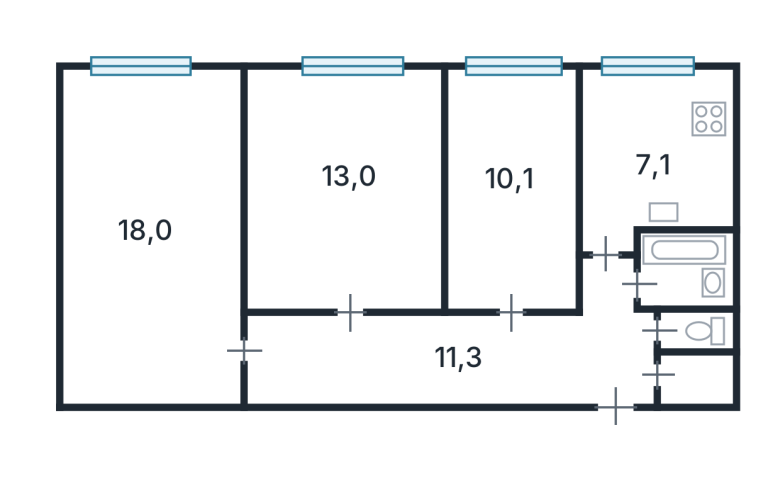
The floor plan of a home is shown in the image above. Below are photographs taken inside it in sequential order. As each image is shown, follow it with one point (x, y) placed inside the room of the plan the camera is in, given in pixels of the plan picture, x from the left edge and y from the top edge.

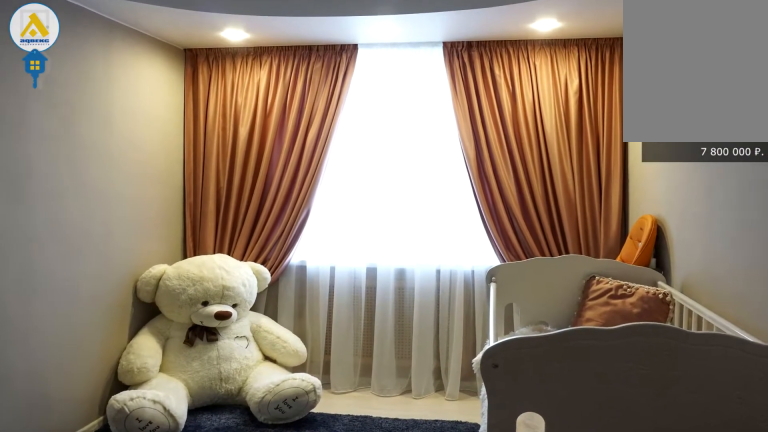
(511, 177)
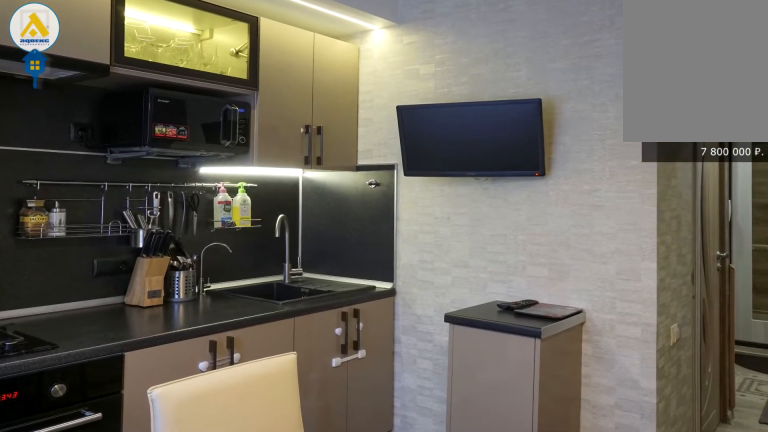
(657, 150)
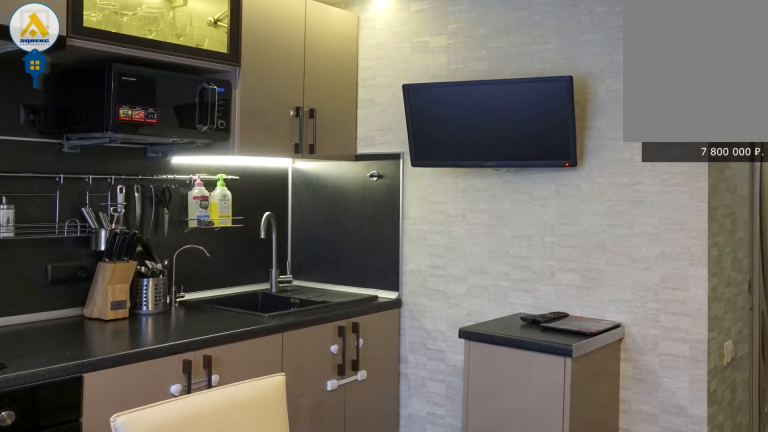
(656, 149)
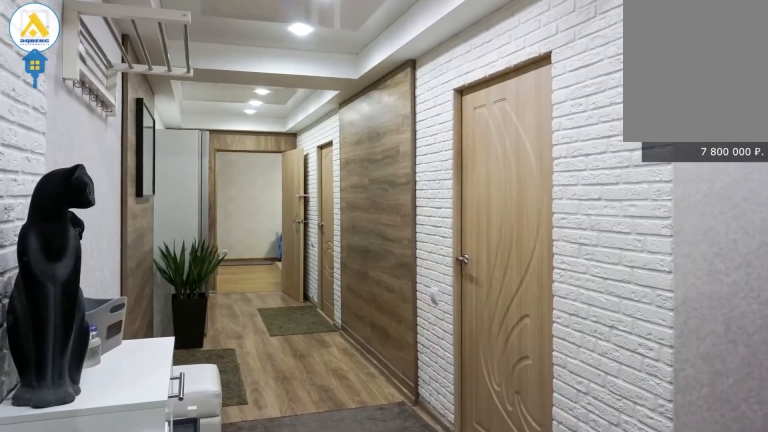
(466, 357)
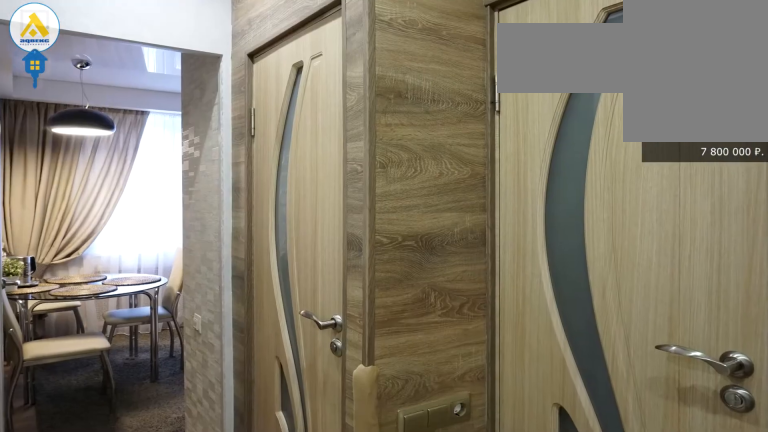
(465, 358)
